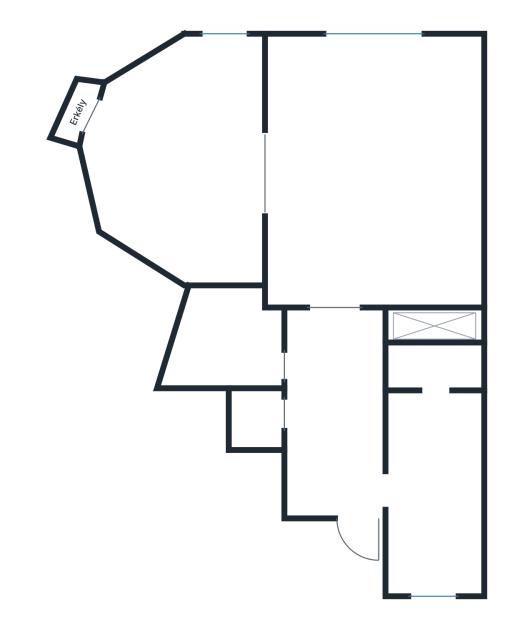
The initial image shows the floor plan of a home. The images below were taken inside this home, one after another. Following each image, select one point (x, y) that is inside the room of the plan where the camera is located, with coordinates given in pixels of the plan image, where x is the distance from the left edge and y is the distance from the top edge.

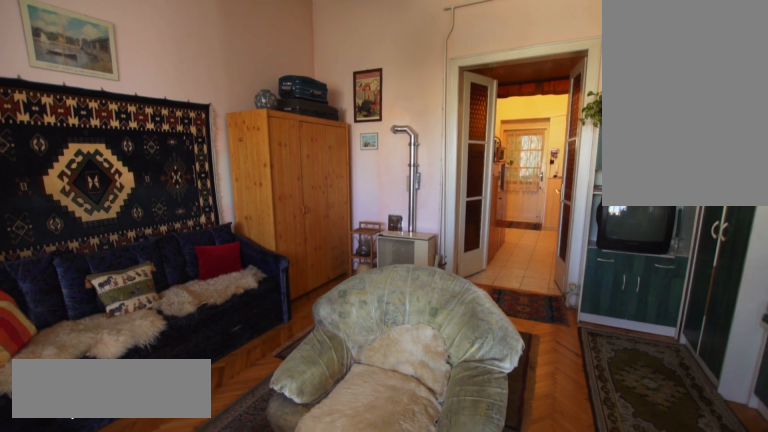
(380, 166)
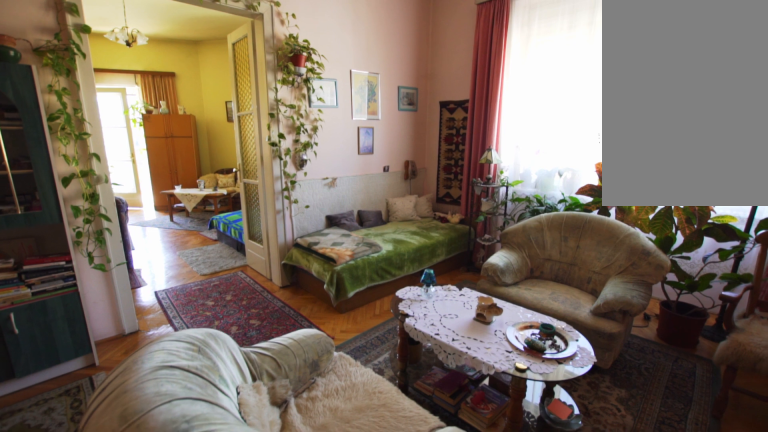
(380, 166)
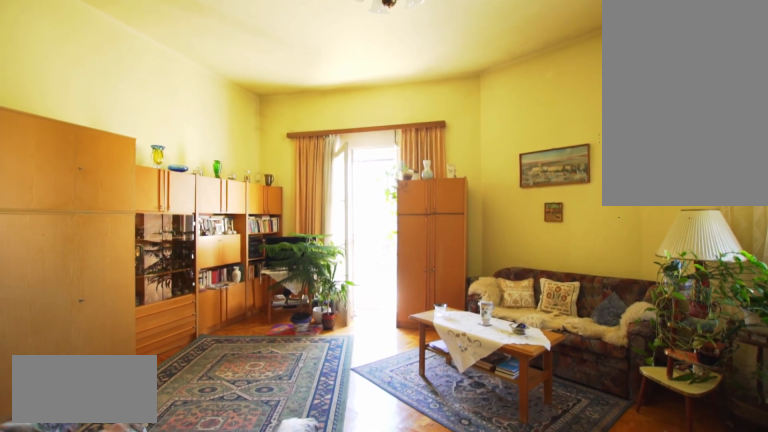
(176, 166)
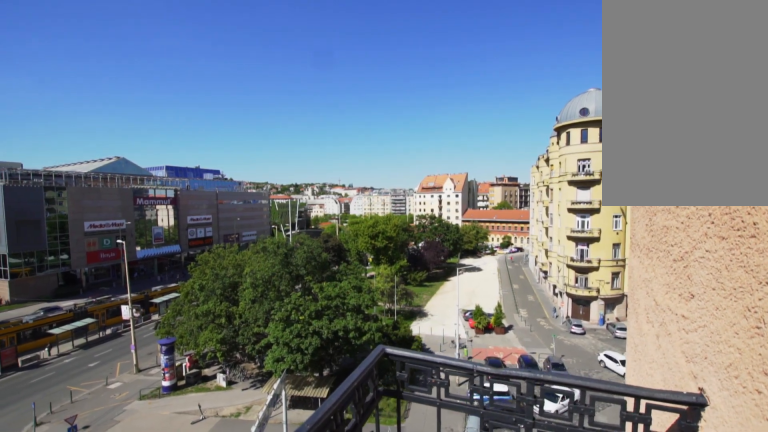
(75, 113)
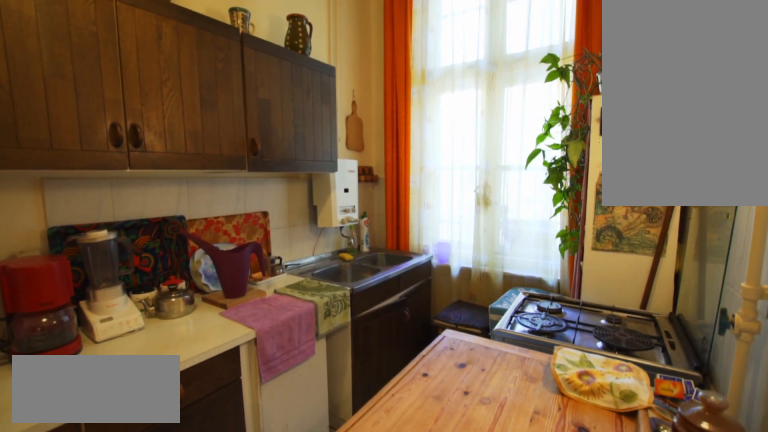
(434, 494)
